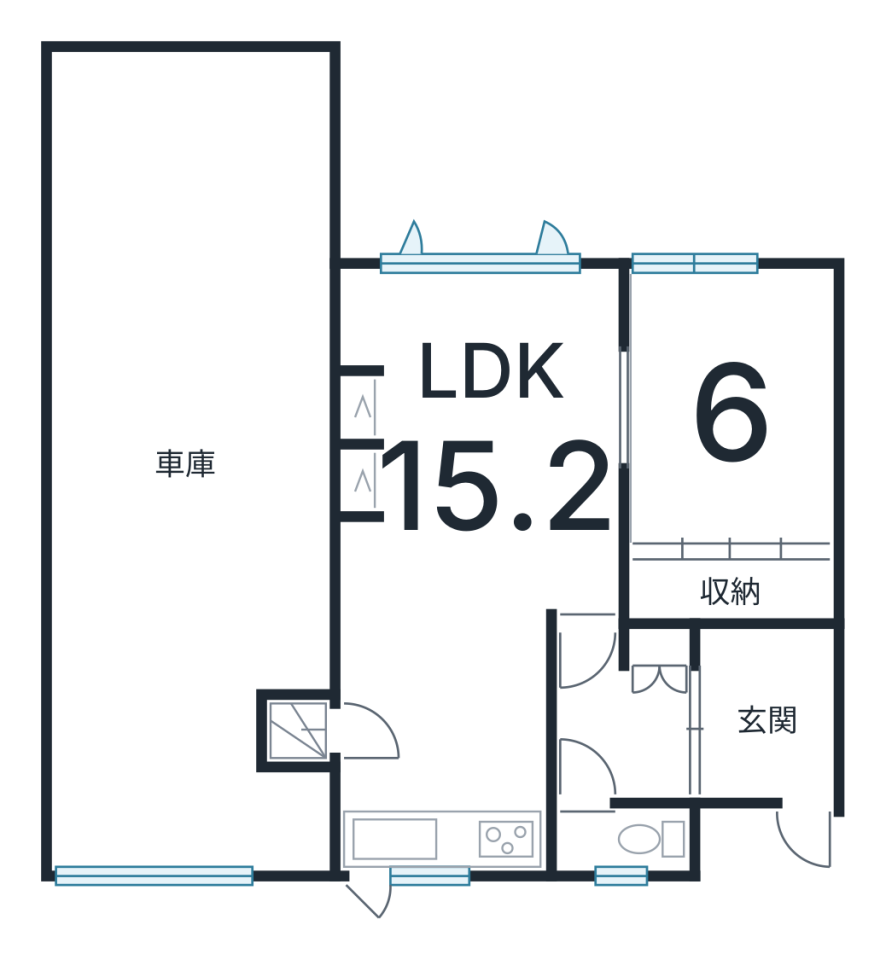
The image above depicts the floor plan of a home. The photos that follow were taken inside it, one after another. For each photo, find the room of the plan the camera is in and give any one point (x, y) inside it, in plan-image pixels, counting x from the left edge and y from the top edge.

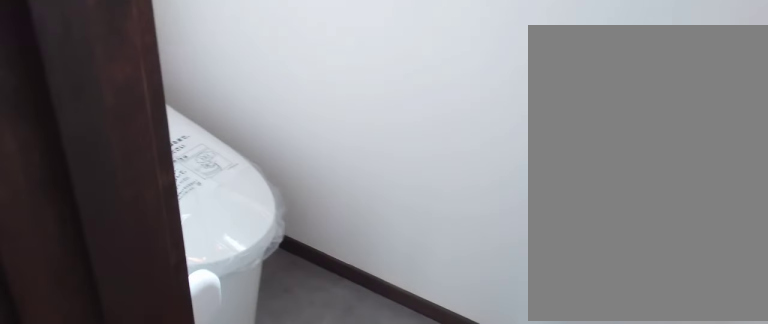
(615, 853)
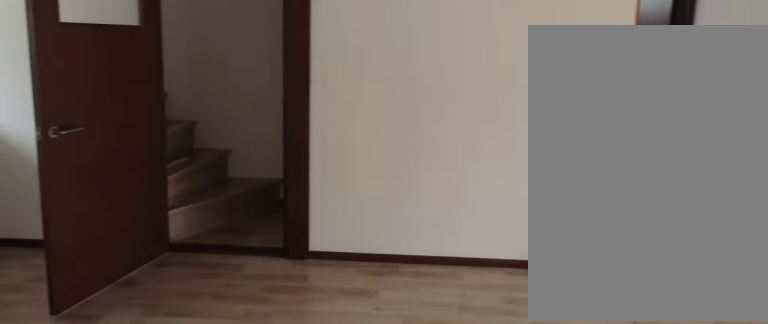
(465, 536)
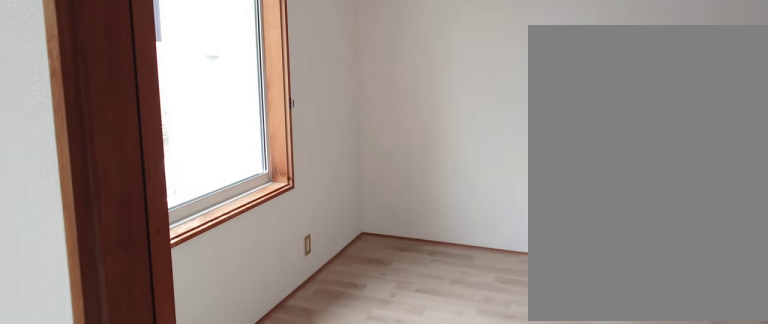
(721, 425)
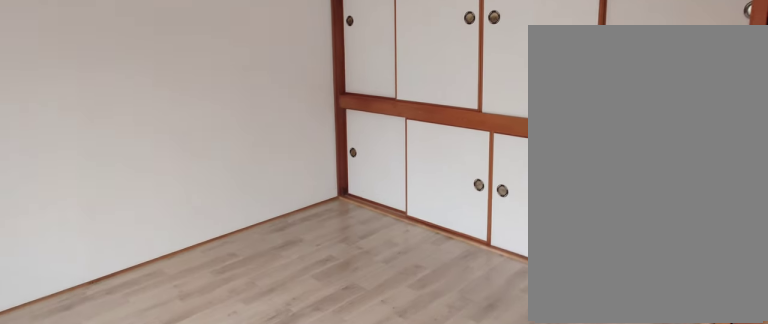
(721, 425)
